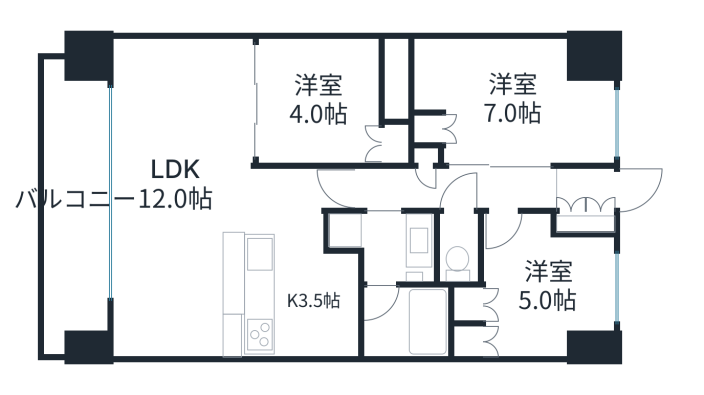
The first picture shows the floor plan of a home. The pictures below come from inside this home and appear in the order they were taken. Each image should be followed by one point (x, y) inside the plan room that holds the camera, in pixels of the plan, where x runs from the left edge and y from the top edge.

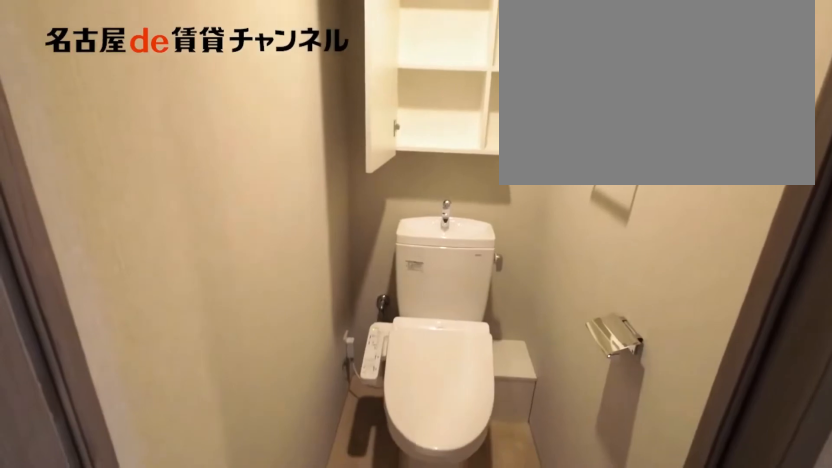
(460, 250)
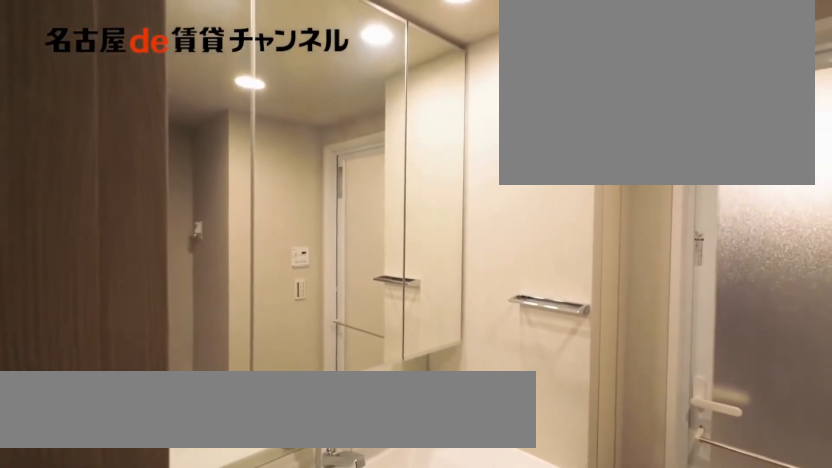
(387, 244)
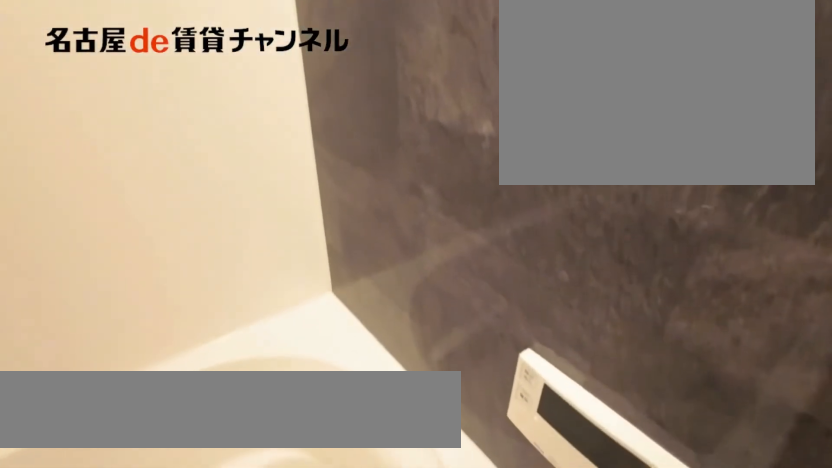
(402, 321)
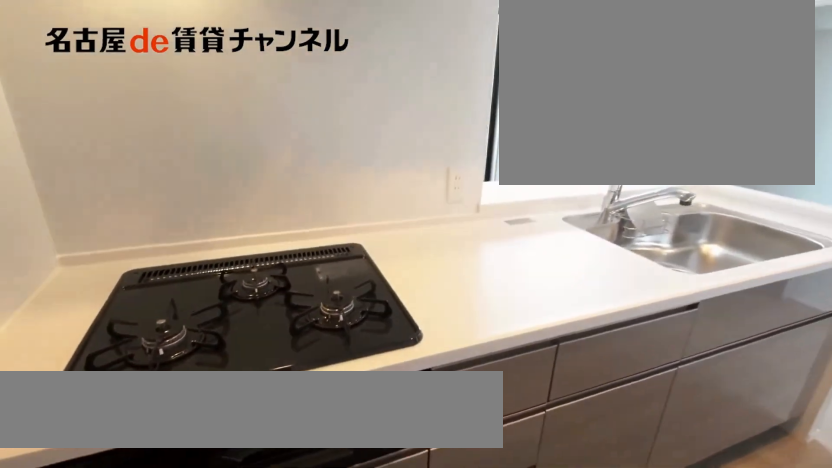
(269, 294)
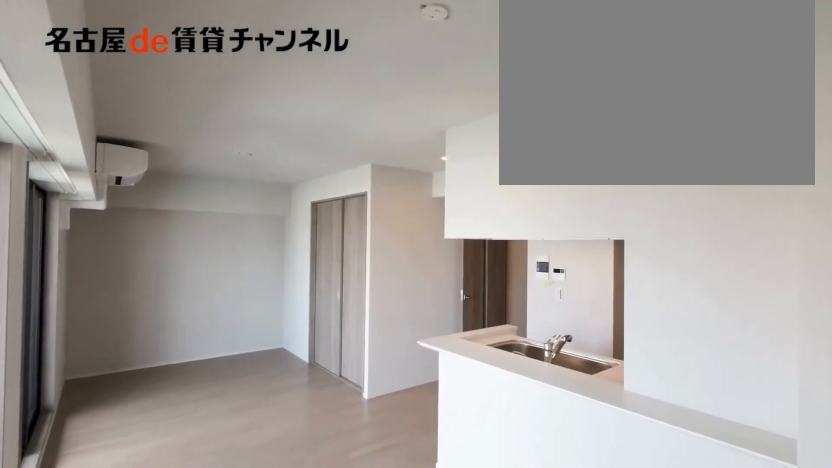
(176, 188)
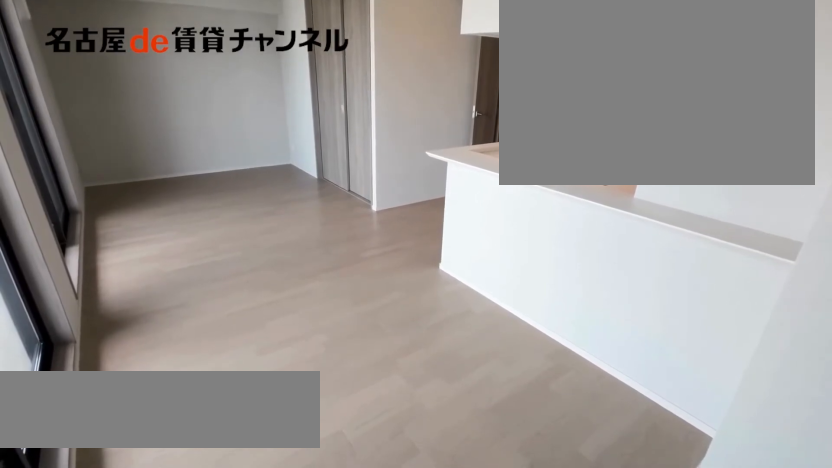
(176, 188)
